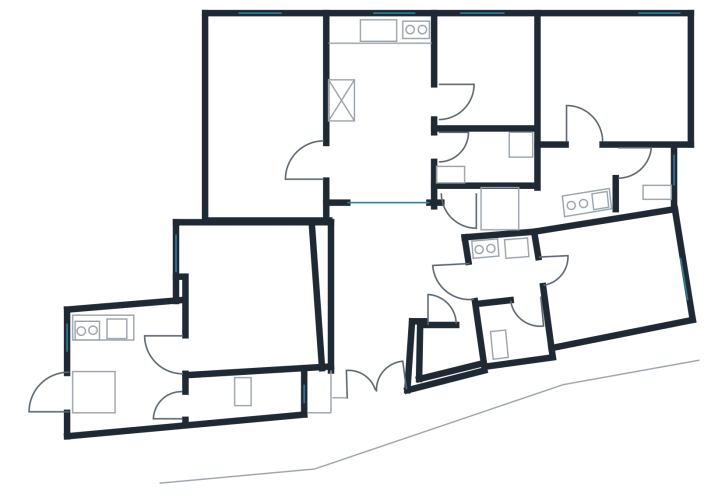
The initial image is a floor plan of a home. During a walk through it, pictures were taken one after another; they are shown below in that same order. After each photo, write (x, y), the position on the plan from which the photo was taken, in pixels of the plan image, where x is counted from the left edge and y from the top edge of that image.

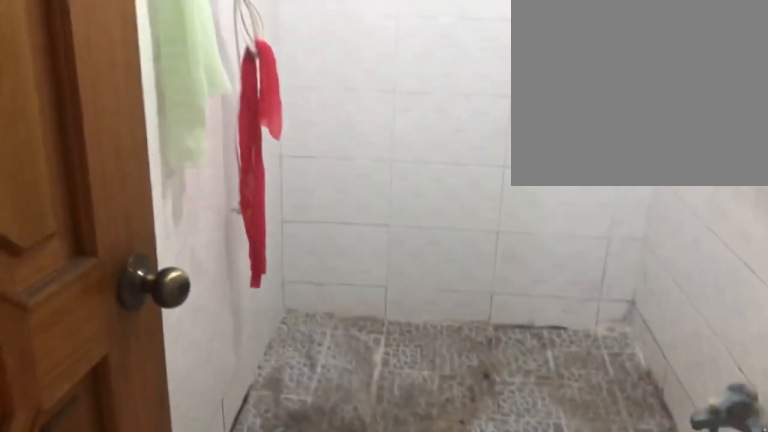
(426, 155)
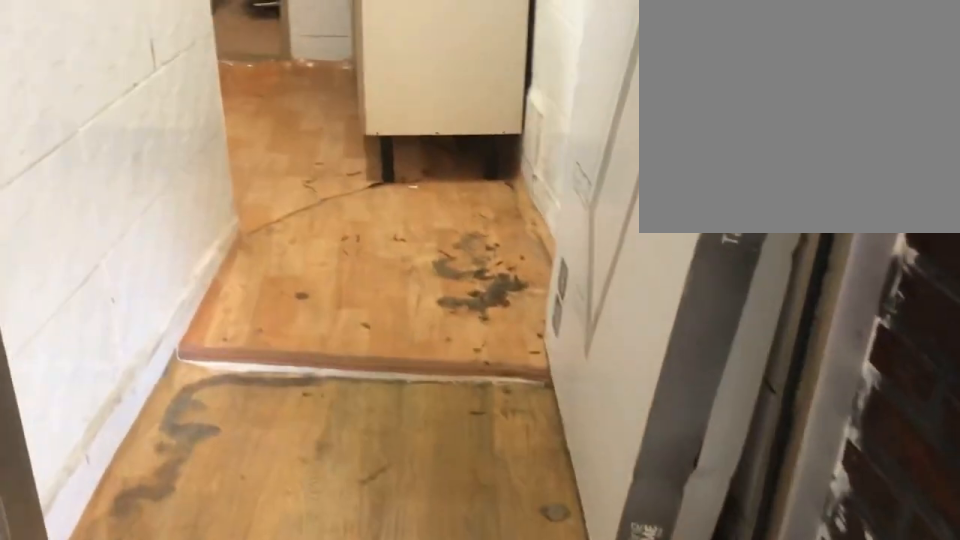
(463, 213)
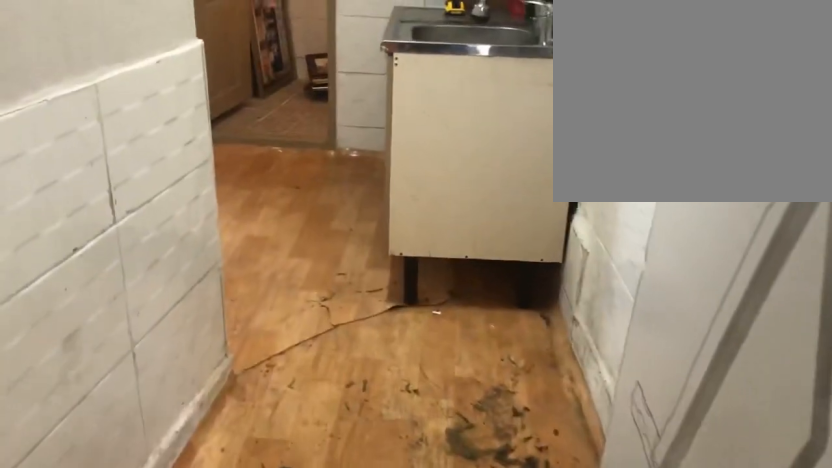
(491, 212)
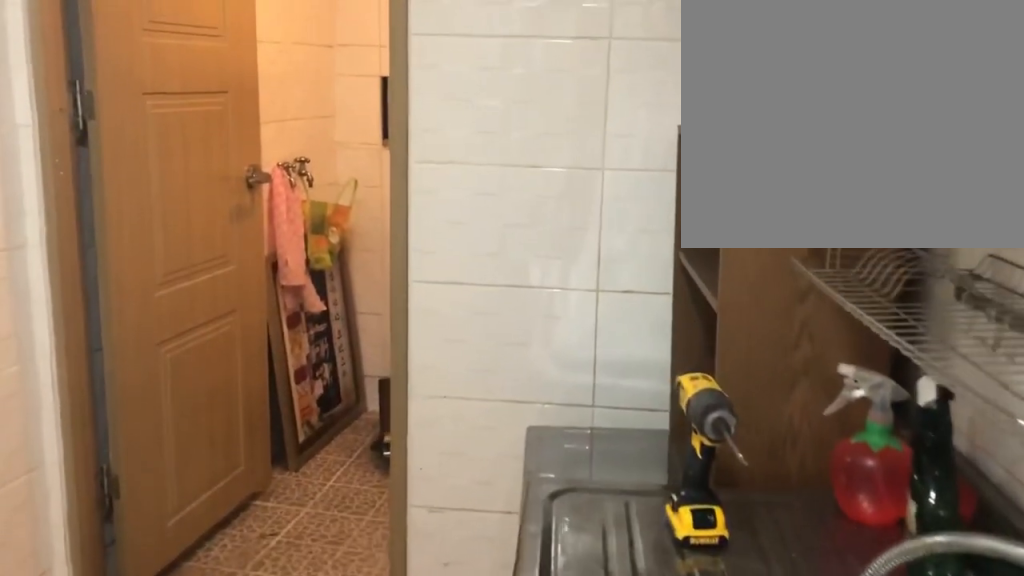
(568, 187)
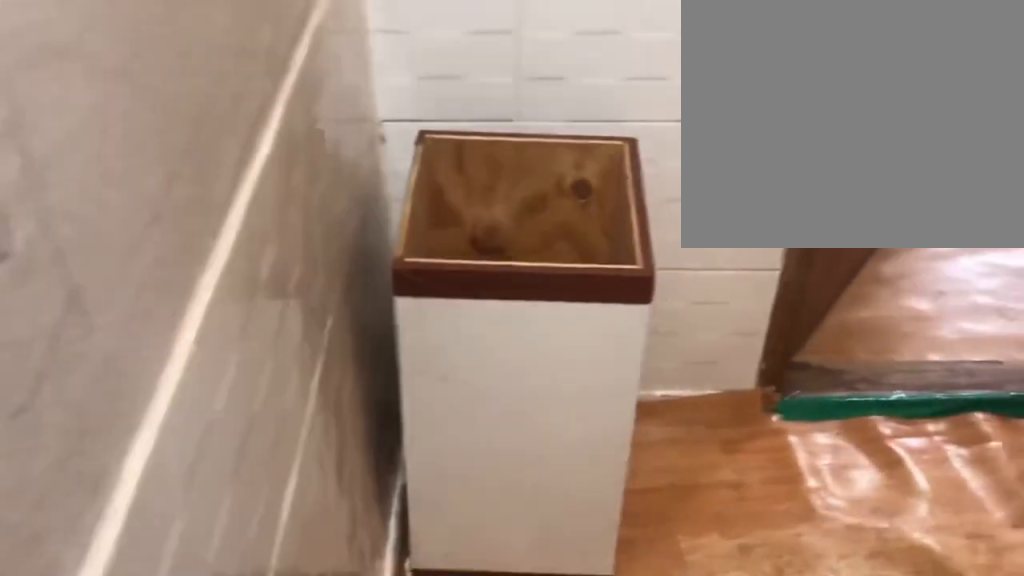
(575, 194)
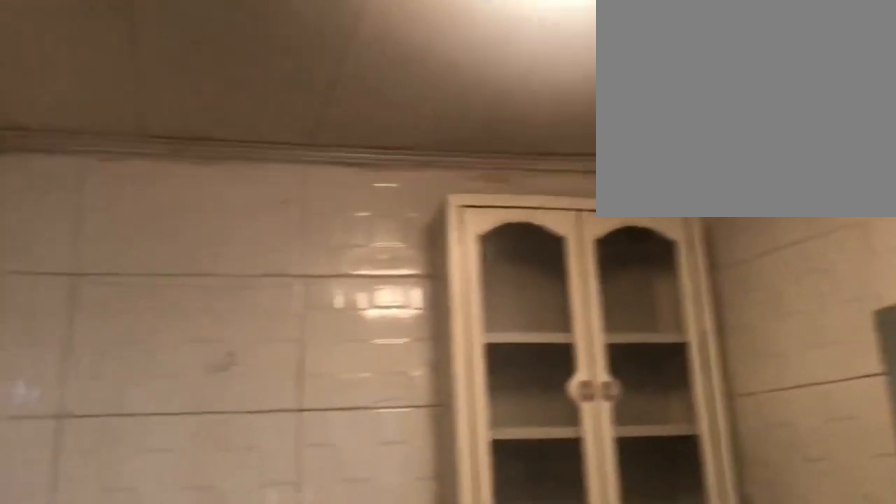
(634, 185)
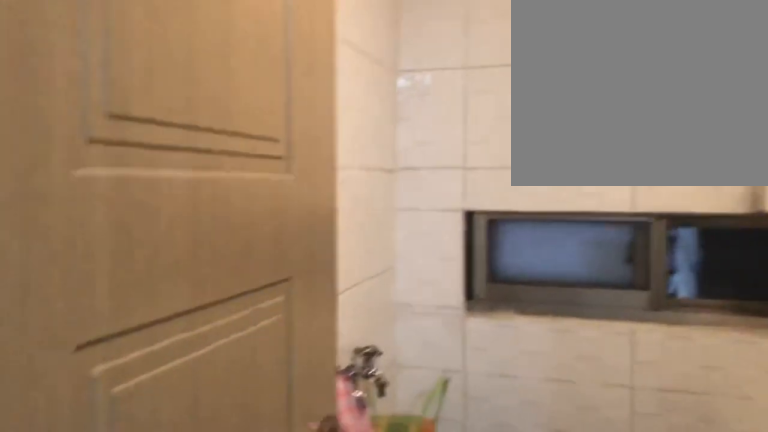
(632, 186)
